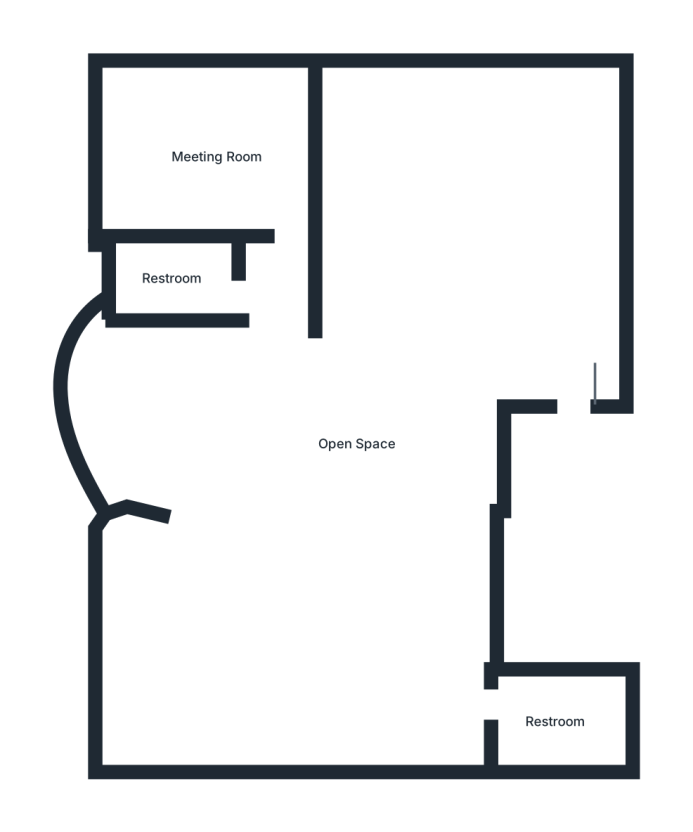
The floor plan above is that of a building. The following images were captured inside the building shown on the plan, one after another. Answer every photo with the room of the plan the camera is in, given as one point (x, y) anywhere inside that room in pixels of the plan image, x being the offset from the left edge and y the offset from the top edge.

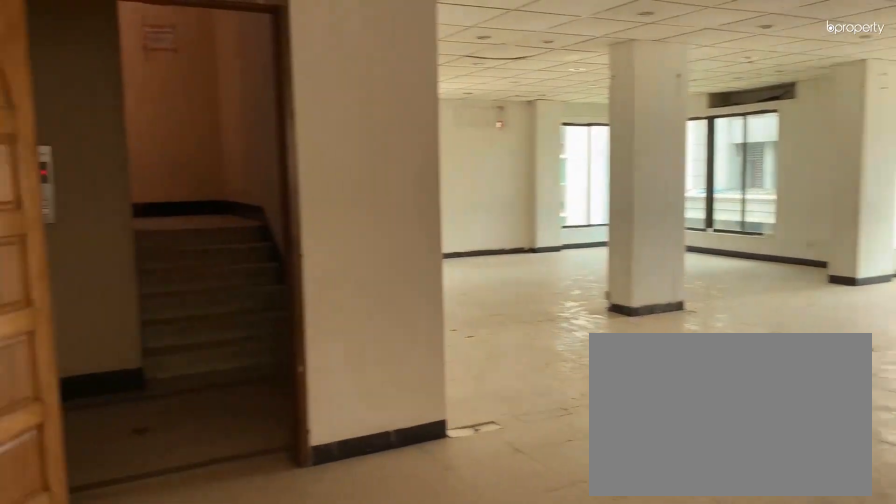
(431, 284)
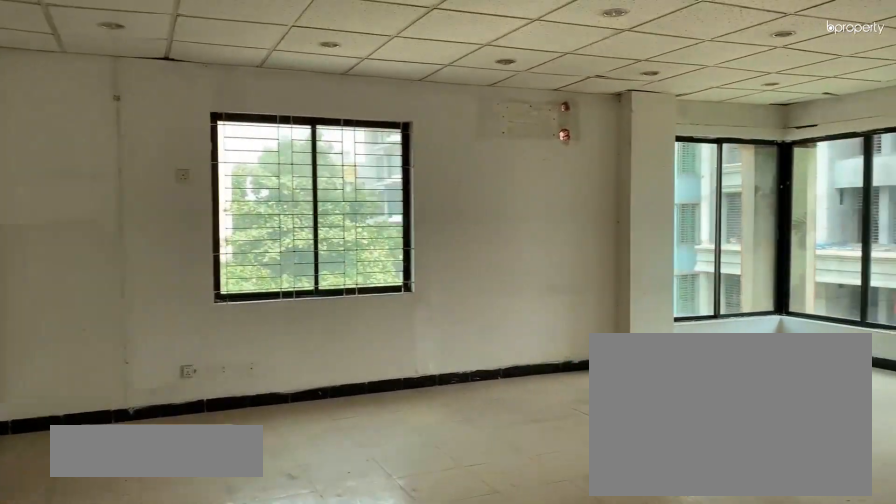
(333, 585)
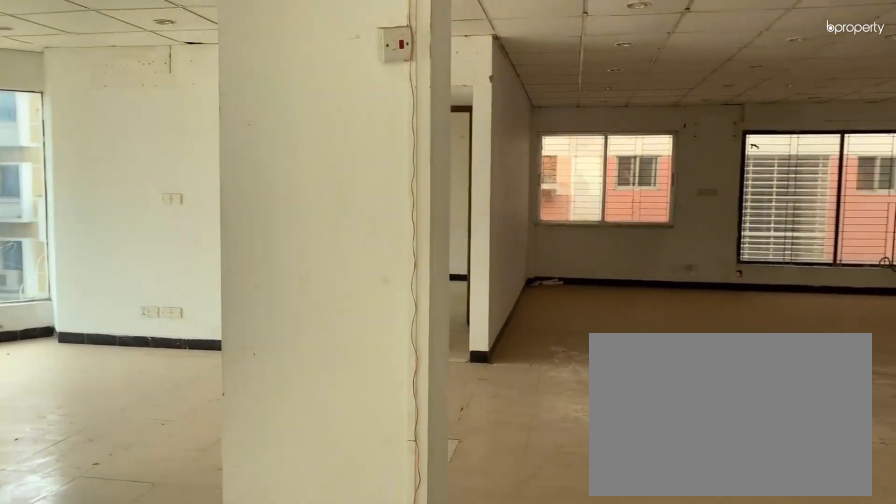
(333, 585)
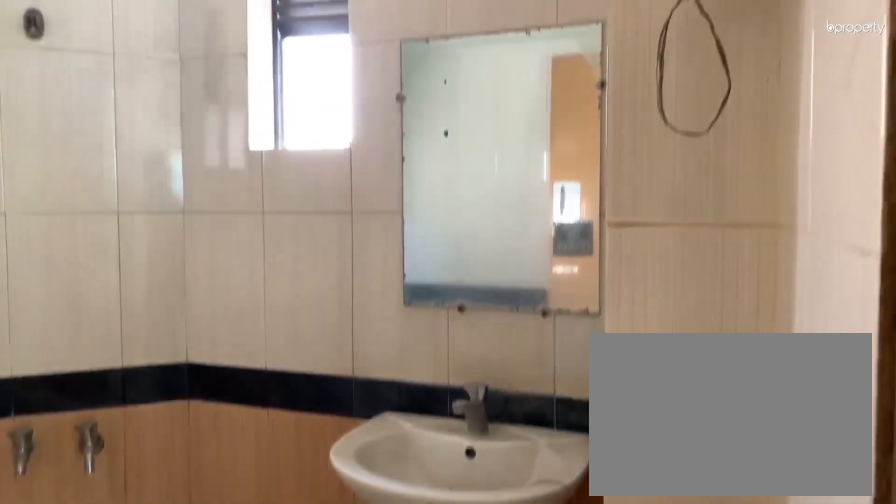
(550, 711)
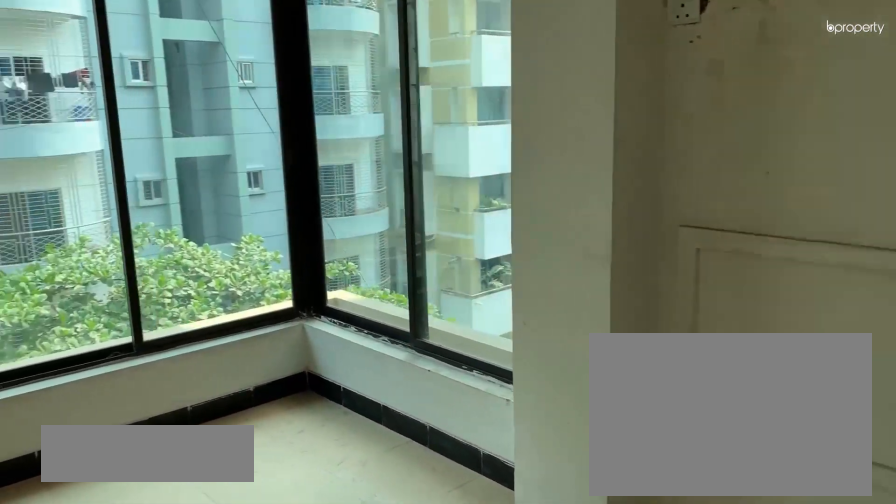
(209, 154)
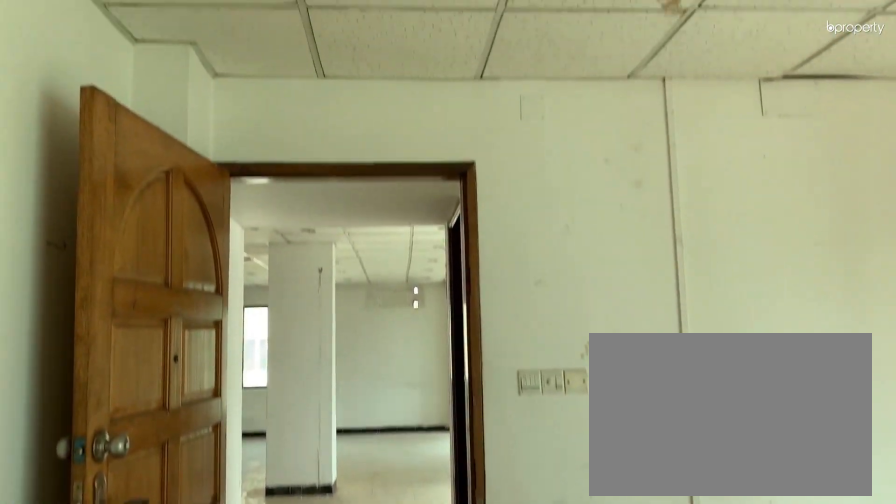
(209, 154)
